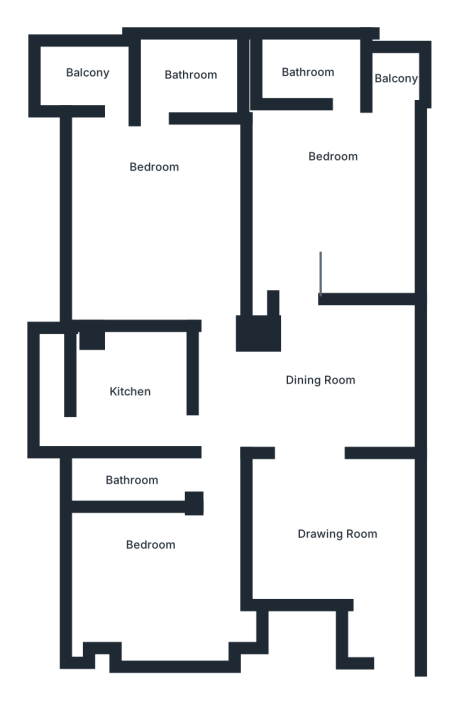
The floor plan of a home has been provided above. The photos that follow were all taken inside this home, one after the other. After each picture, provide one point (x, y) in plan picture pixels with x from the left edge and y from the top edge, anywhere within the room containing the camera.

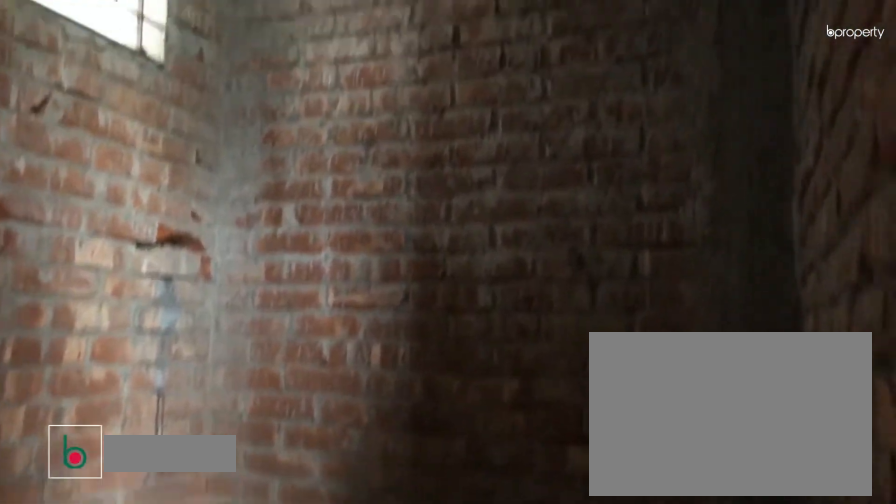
(195, 82)
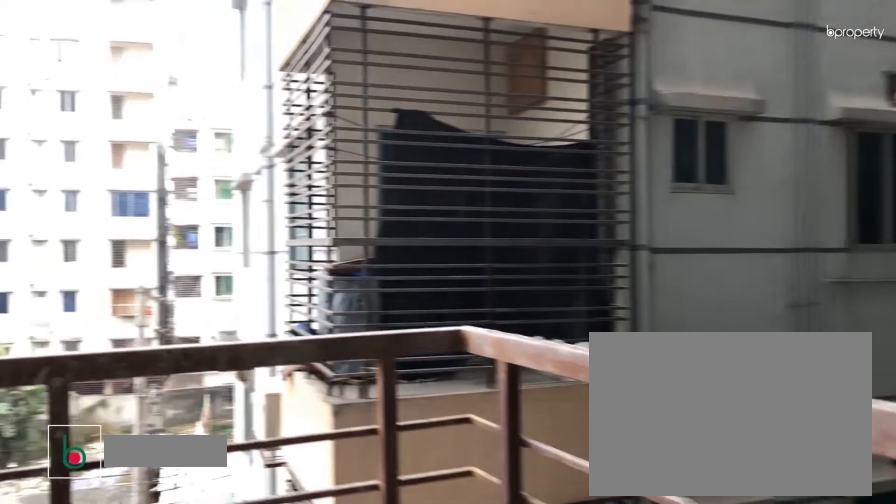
(92, 77)
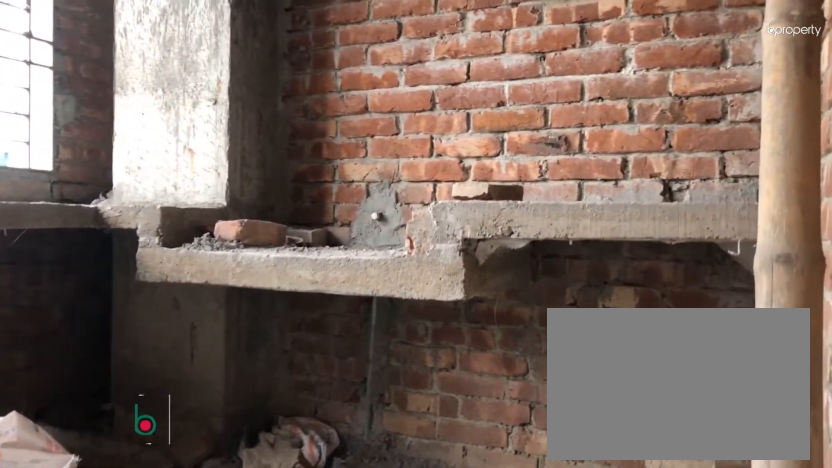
(131, 387)
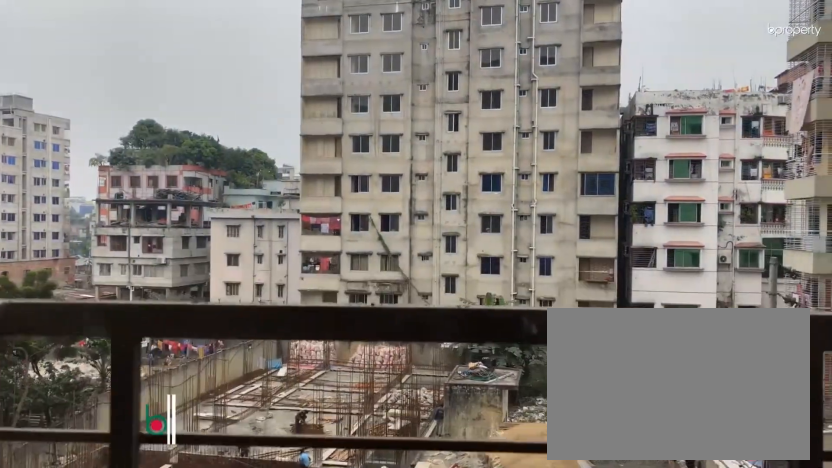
(48, 386)
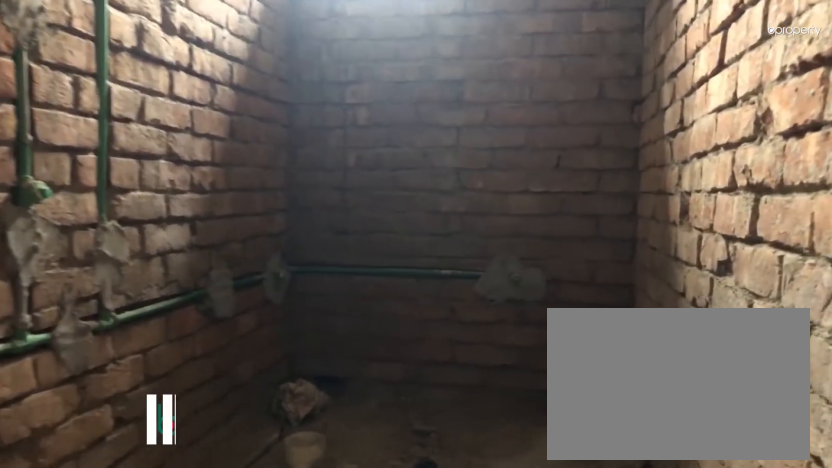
(136, 481)
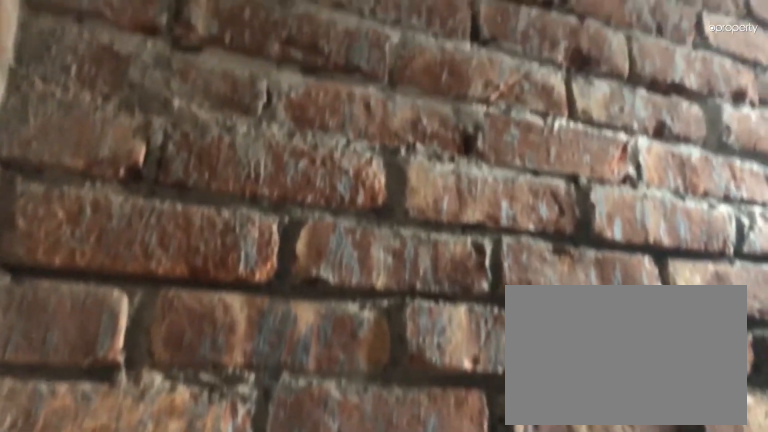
(136, 481)
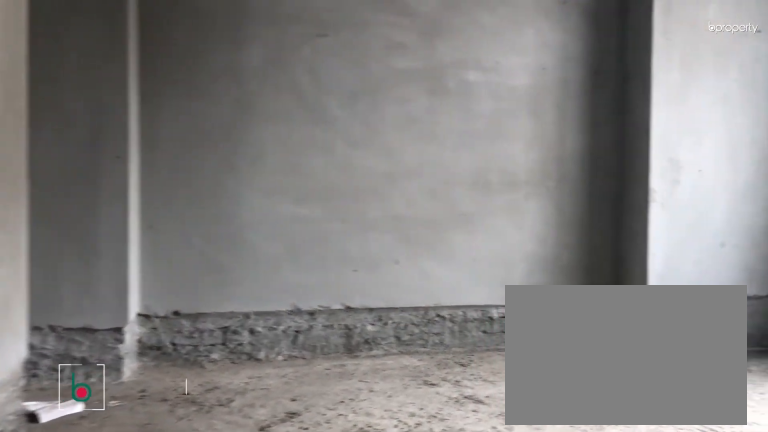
(146, 578)
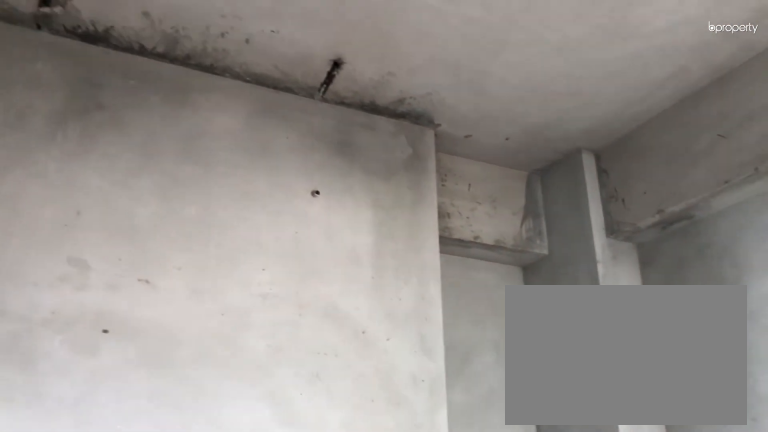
(146, 578)
